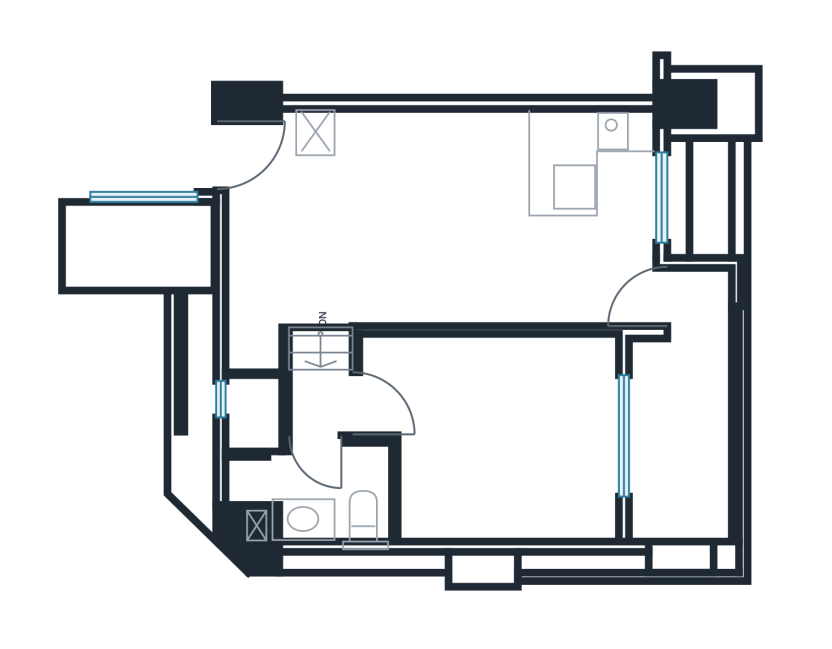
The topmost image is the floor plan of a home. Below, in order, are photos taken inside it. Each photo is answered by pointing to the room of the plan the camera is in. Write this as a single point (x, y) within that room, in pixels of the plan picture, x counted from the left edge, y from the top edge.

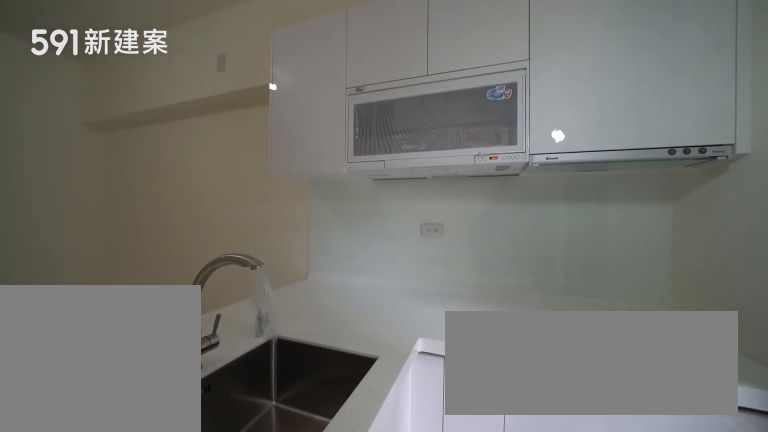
(585, 187)
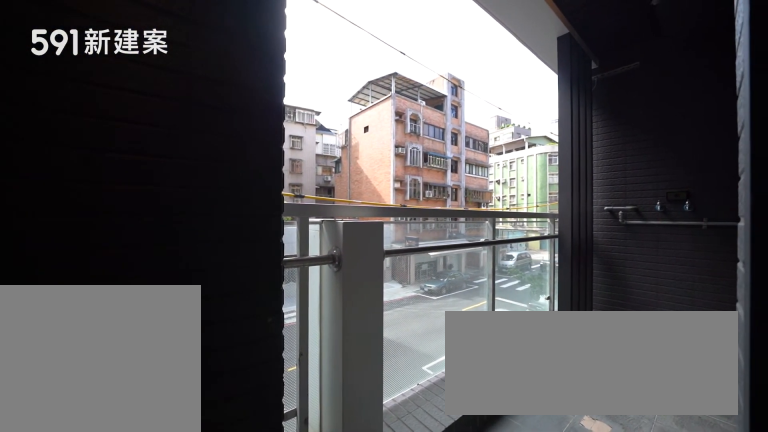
(683, 418)
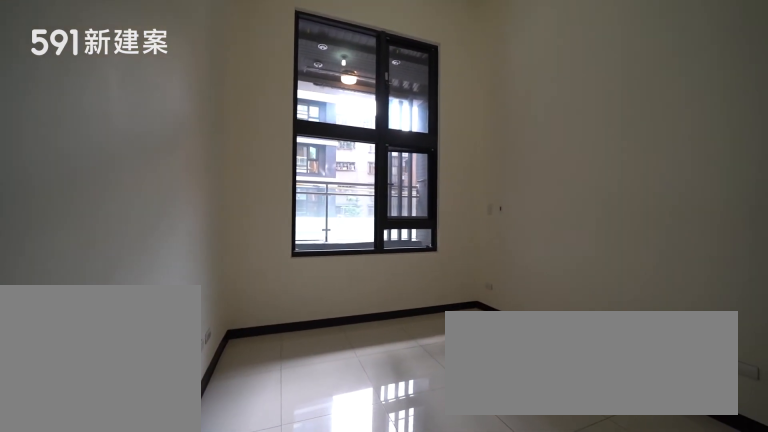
(499, 436)
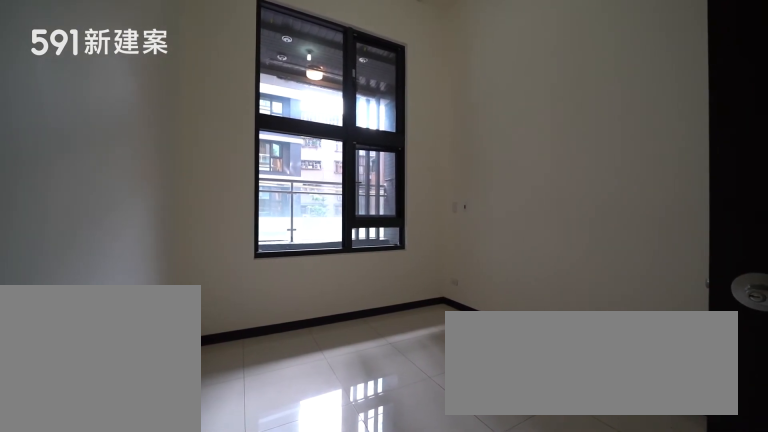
(499, 436)
